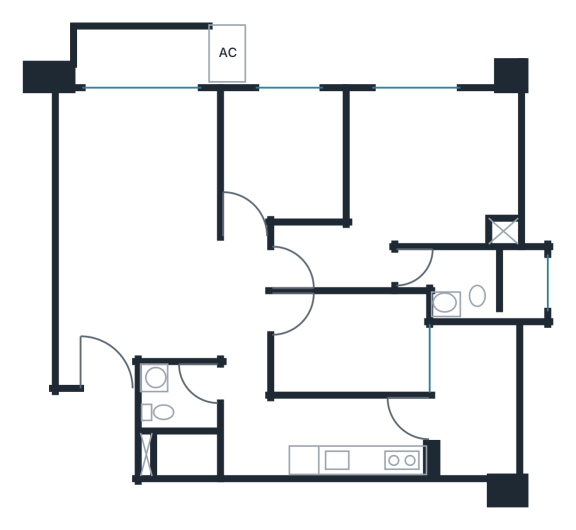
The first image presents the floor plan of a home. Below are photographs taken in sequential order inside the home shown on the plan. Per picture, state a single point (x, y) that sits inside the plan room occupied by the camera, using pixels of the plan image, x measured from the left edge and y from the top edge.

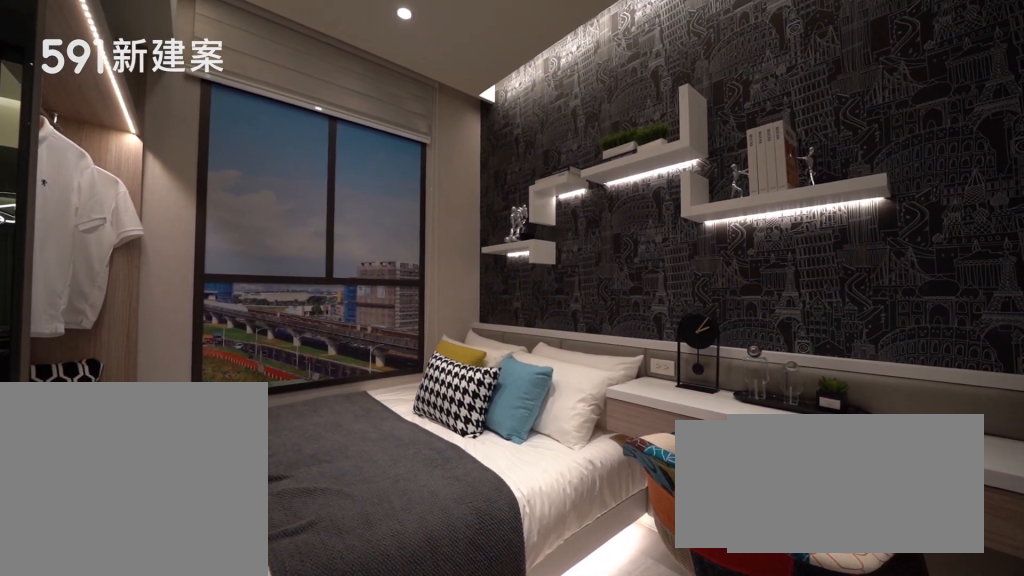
(284, 155)
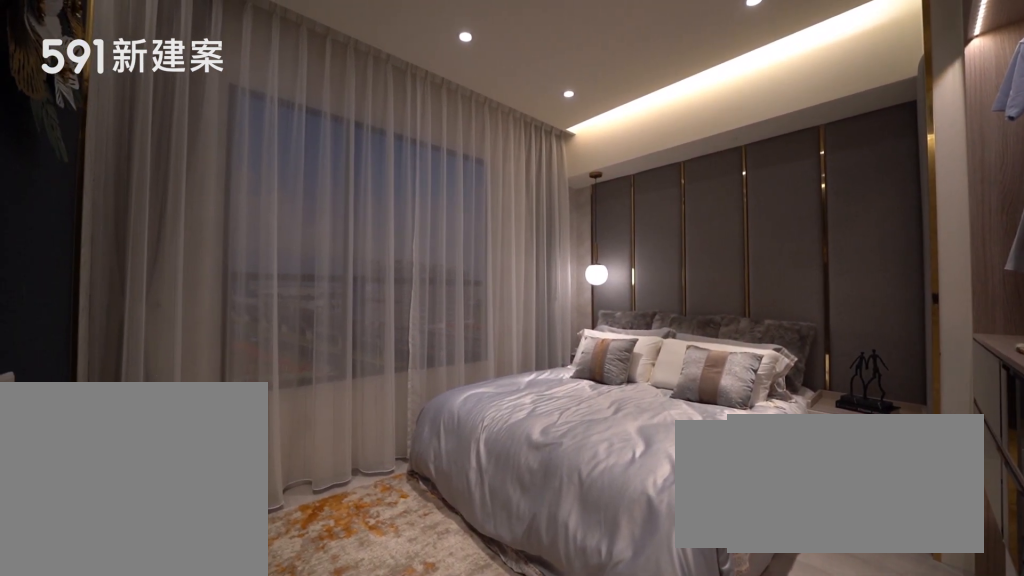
(408, 184)
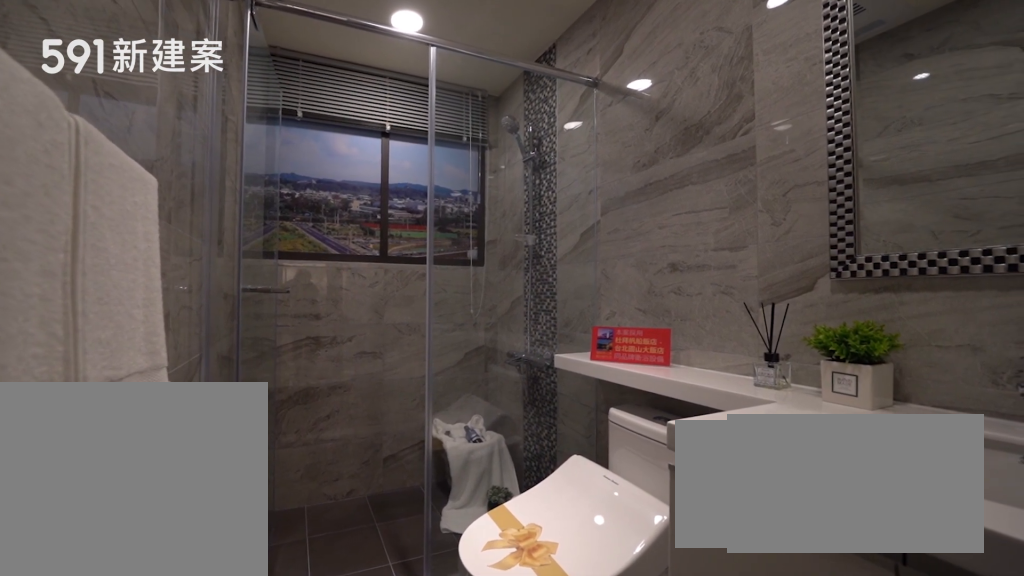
(482, 282)
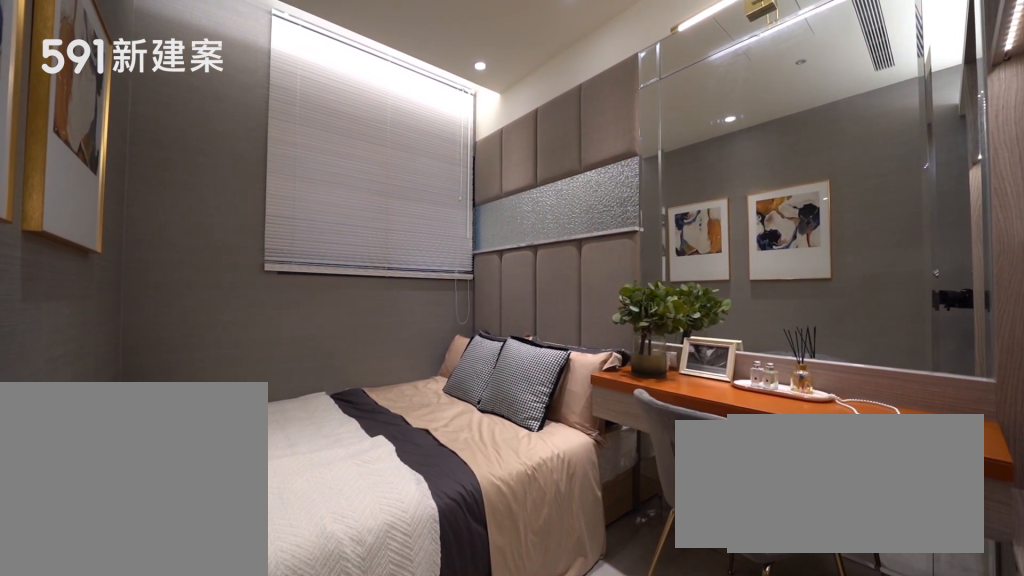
(351, 345)
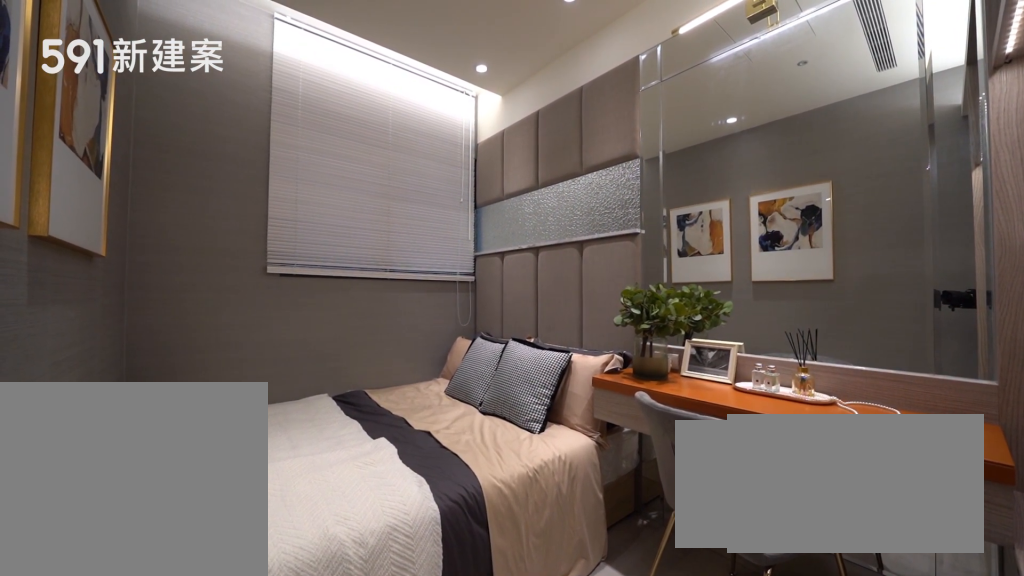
(351, 345)
